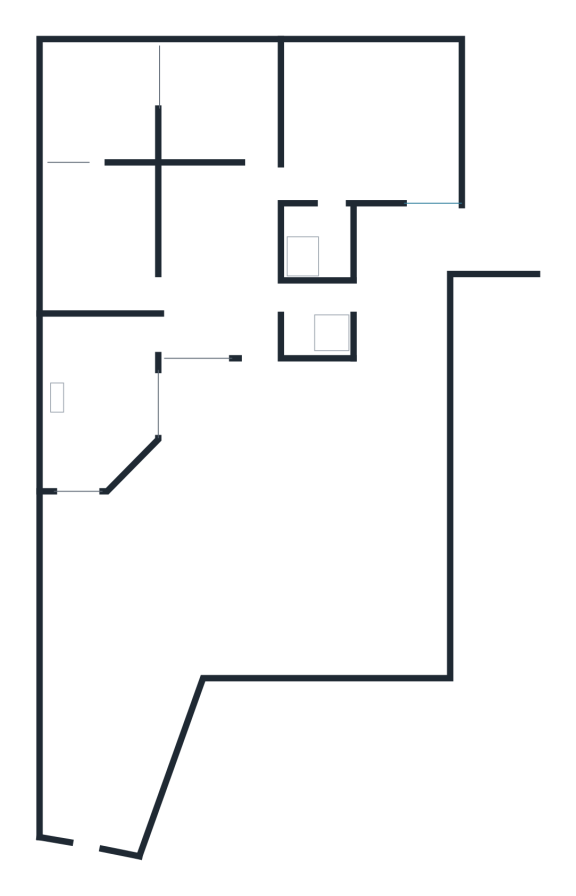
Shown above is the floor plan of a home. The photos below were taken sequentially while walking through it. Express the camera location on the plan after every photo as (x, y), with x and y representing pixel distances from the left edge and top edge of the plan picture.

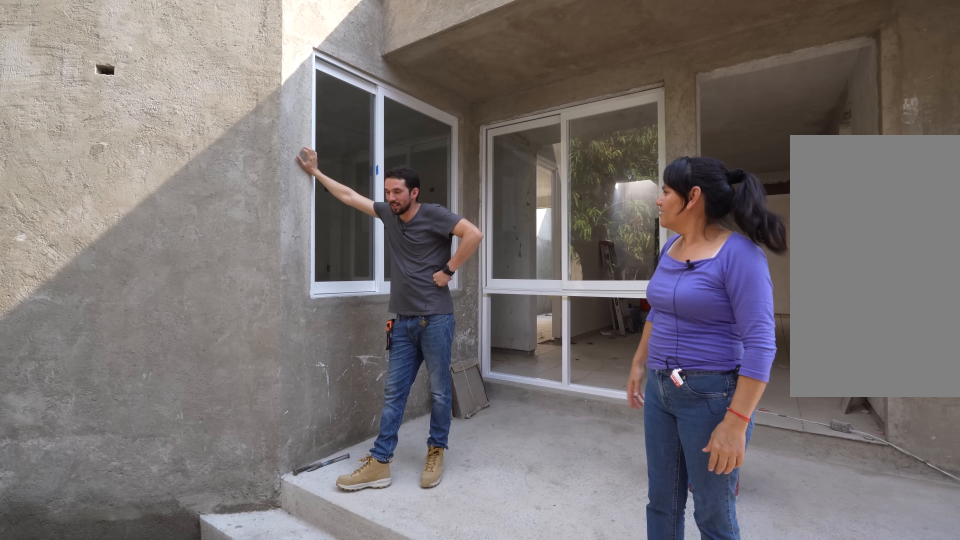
(227, 508)
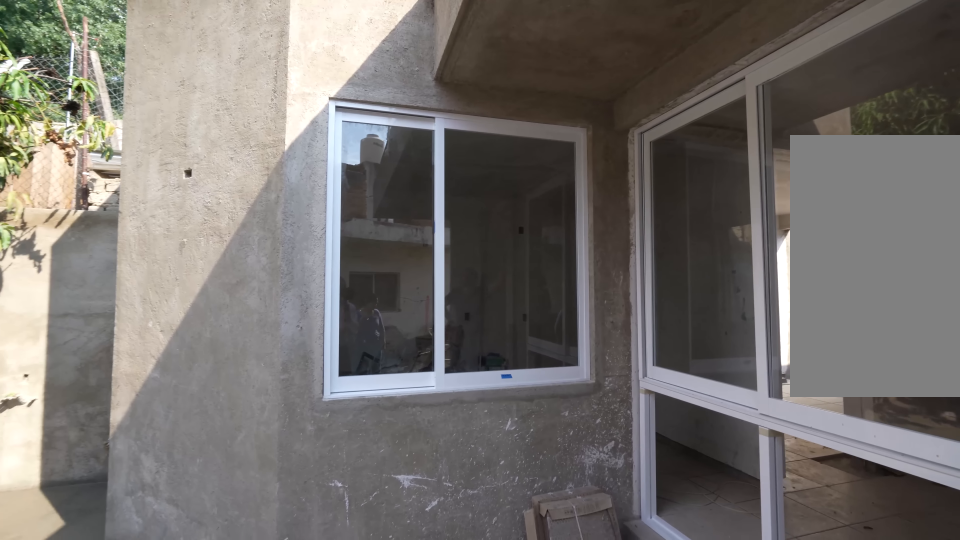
(265, 444)
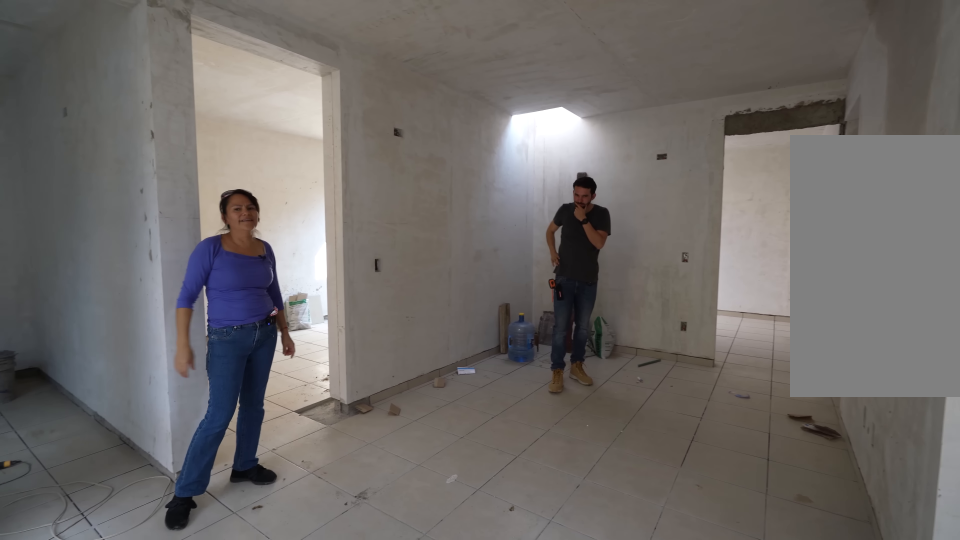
(250, 311)
